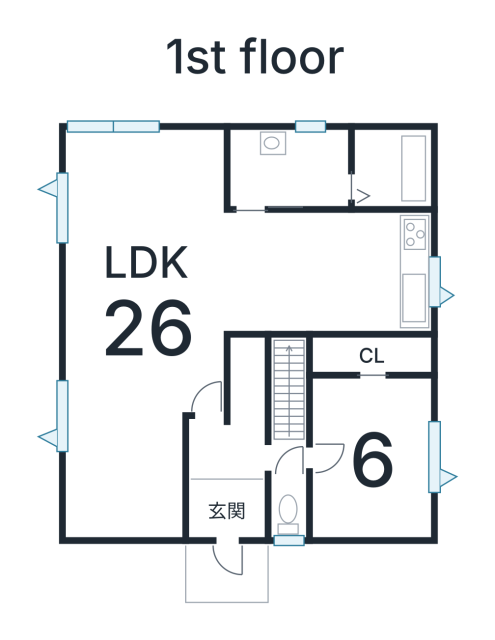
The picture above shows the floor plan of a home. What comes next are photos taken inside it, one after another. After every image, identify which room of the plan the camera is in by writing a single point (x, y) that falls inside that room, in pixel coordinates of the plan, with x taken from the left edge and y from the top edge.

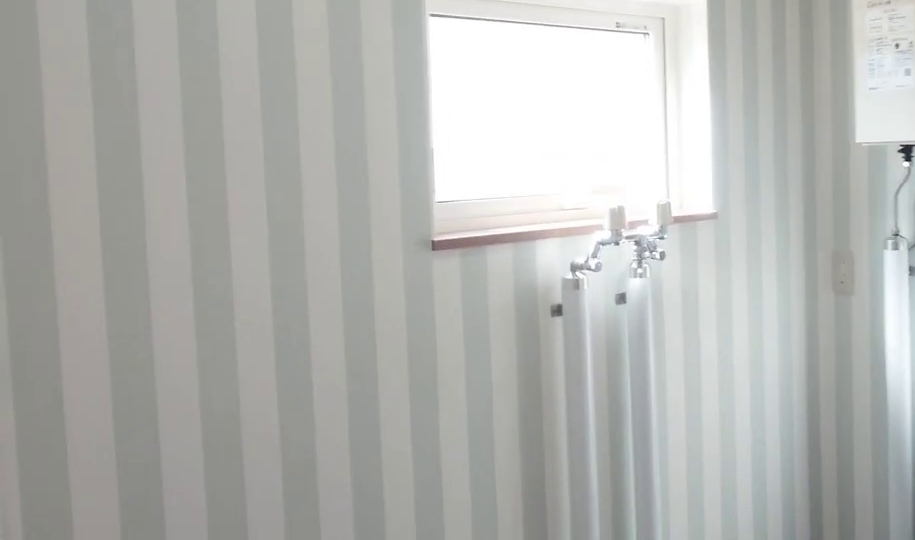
(290, 166)
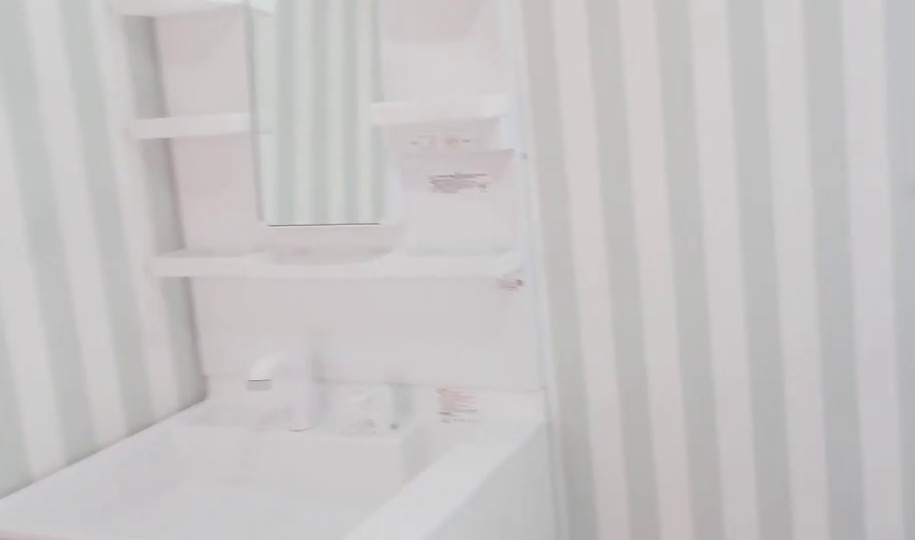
(290, 166)
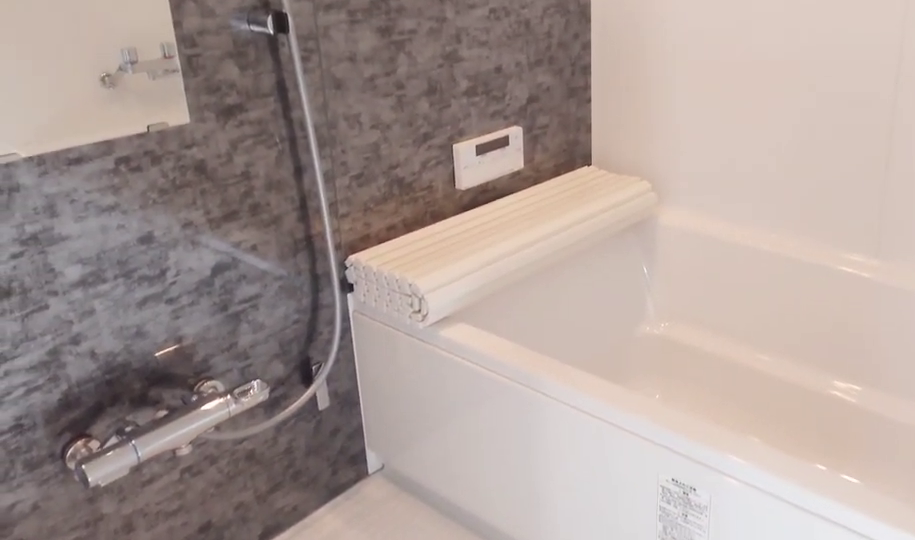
(390, 169)
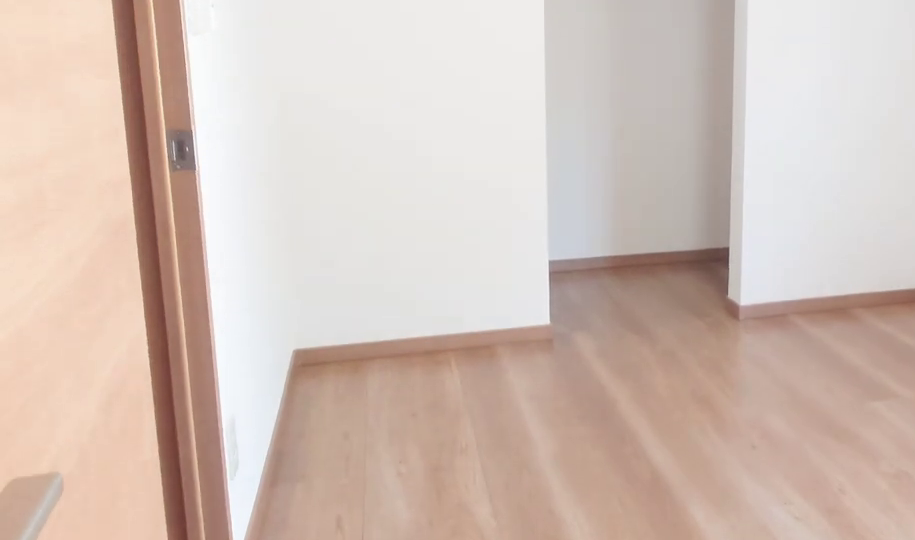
(369, 462)
